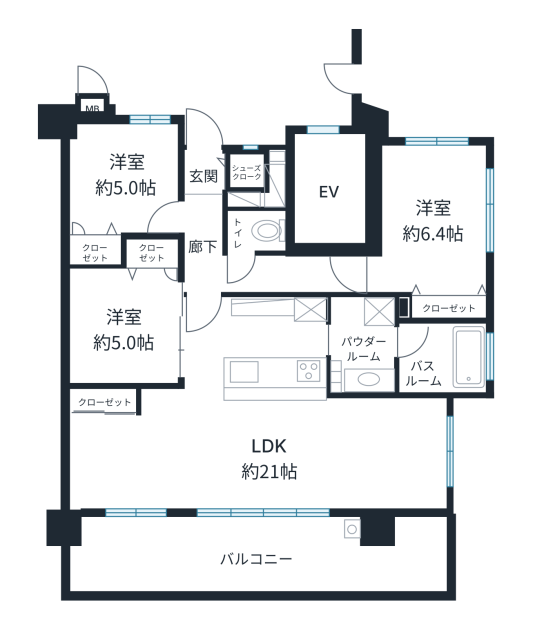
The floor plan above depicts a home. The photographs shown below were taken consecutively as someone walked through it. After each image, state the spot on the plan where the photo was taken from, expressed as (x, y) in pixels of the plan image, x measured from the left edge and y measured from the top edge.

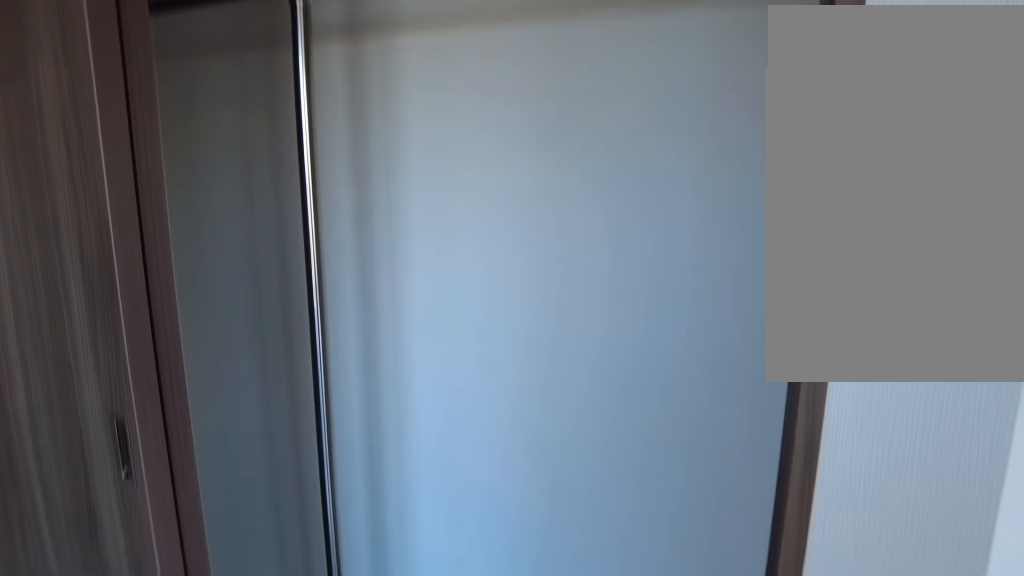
(105, 459)
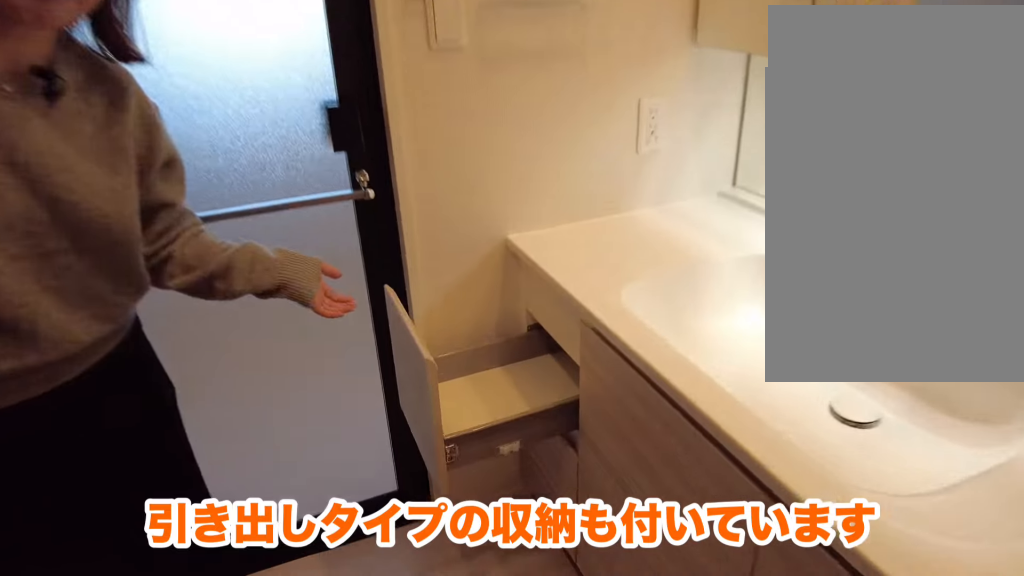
(363, 350)
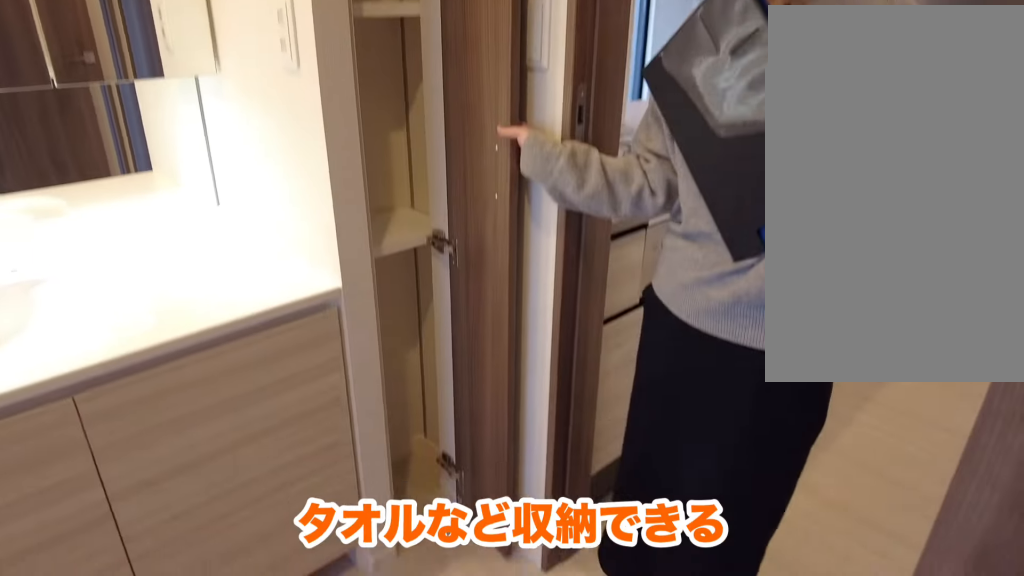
(365, 350)
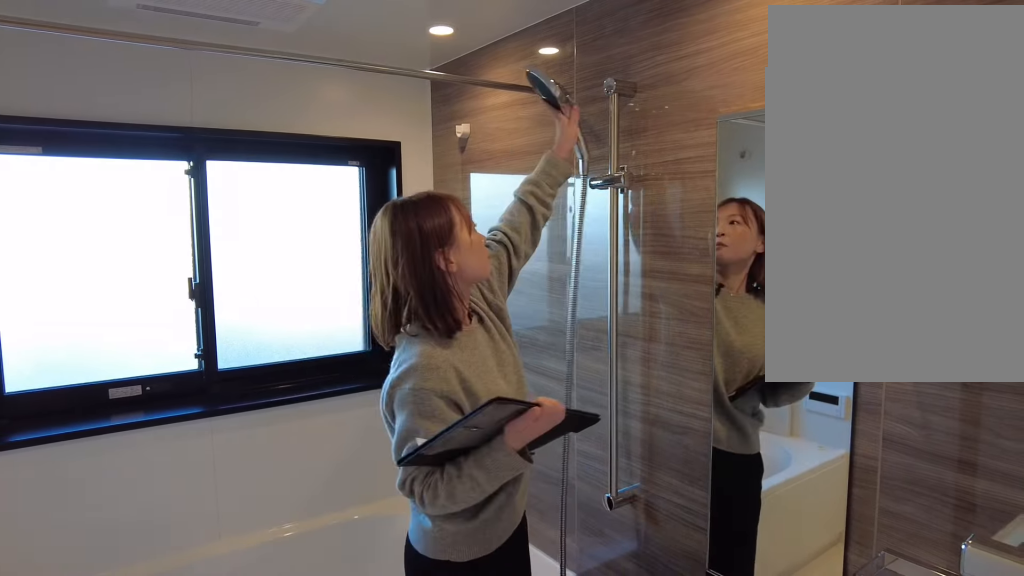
(430, 374)
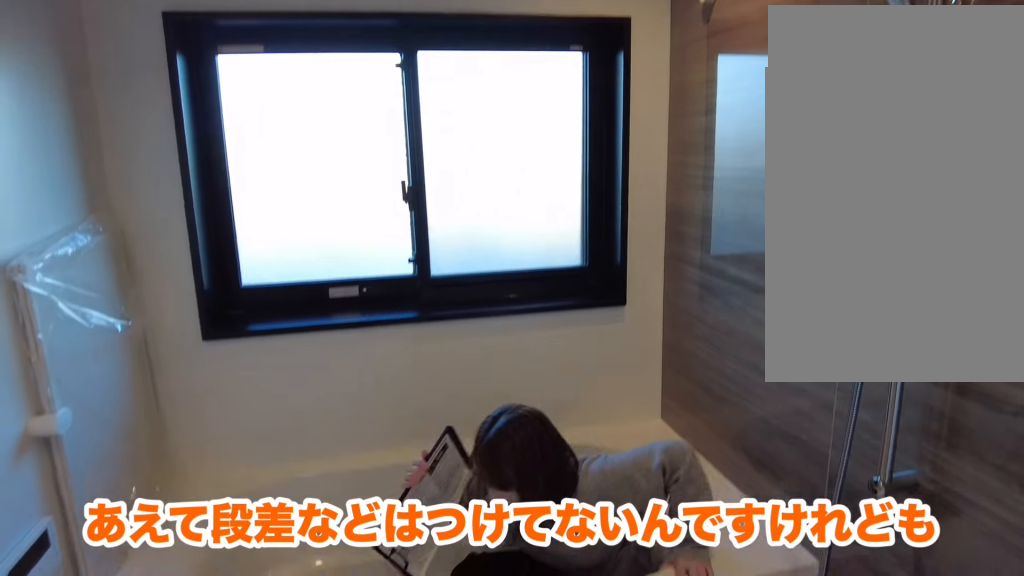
(430, 374)
